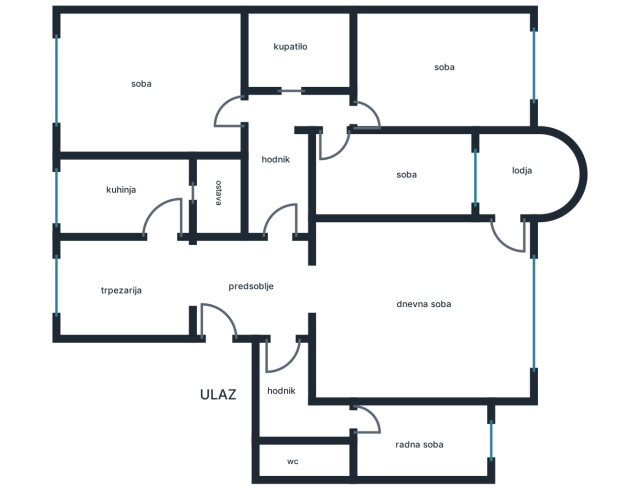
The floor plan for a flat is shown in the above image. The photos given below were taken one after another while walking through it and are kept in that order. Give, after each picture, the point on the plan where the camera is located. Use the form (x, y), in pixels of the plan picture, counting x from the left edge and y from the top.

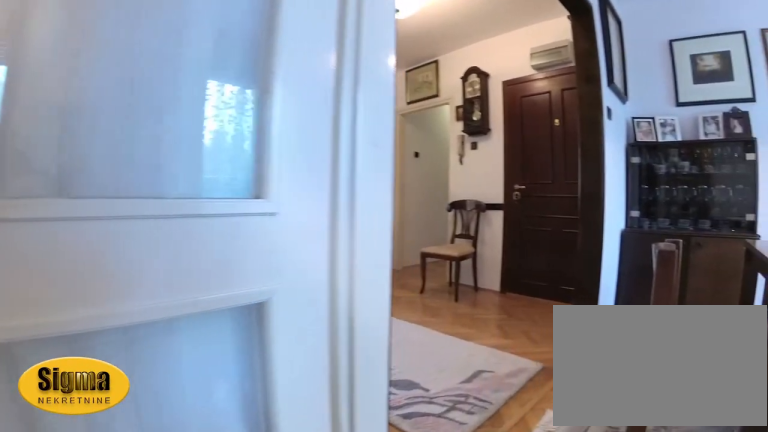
(149, 205)
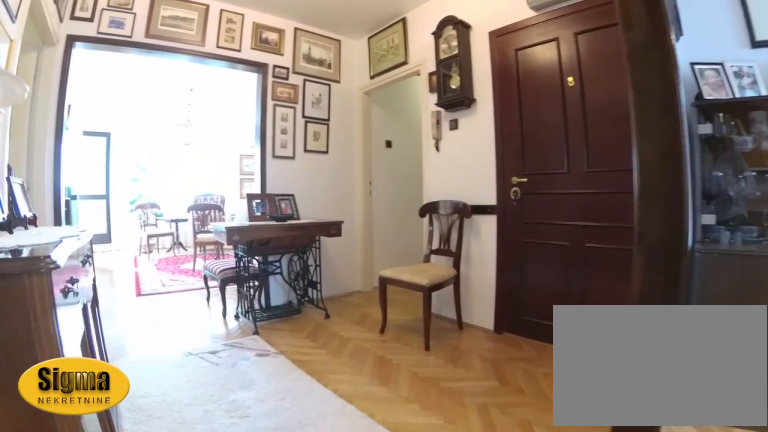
(166, 244)
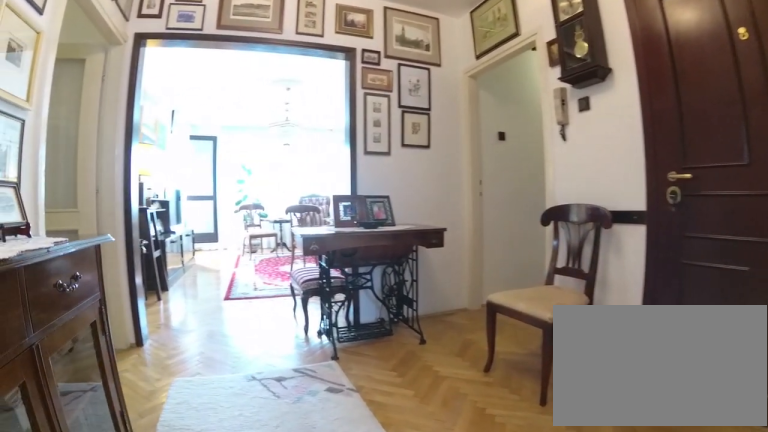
(172, 270)
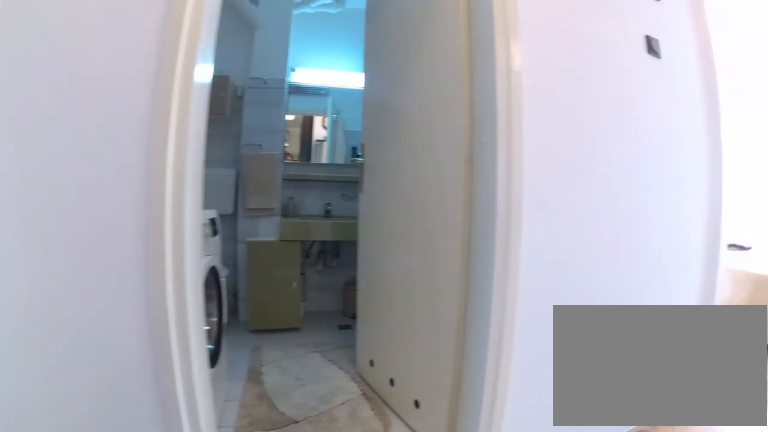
(280, 165)
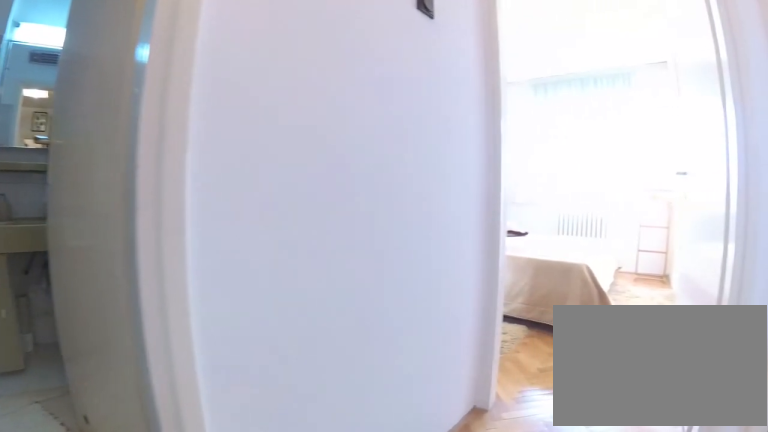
(275, 148)
